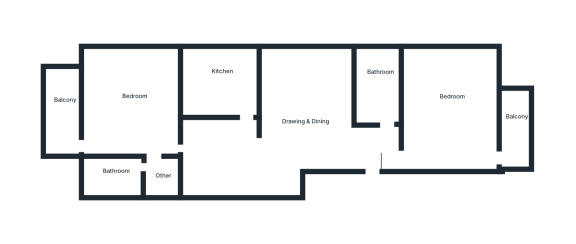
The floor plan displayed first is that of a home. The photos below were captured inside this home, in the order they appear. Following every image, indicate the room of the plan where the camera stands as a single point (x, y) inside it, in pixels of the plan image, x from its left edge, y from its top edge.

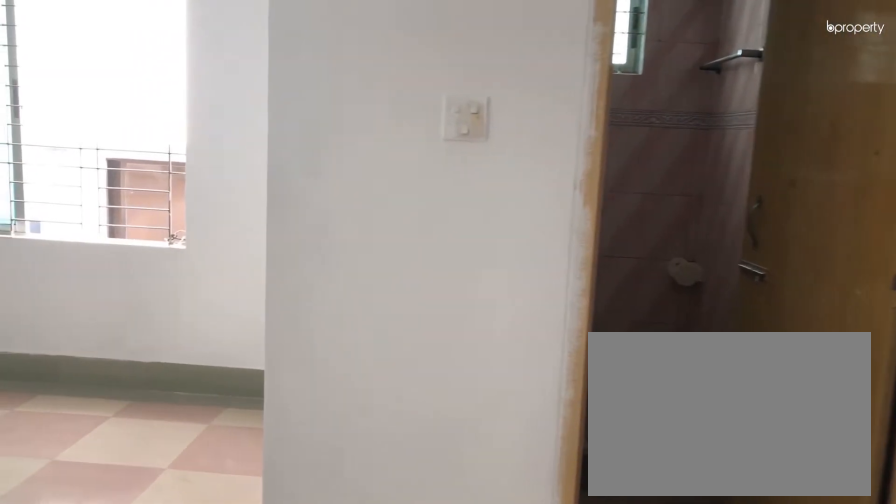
(368, 147)
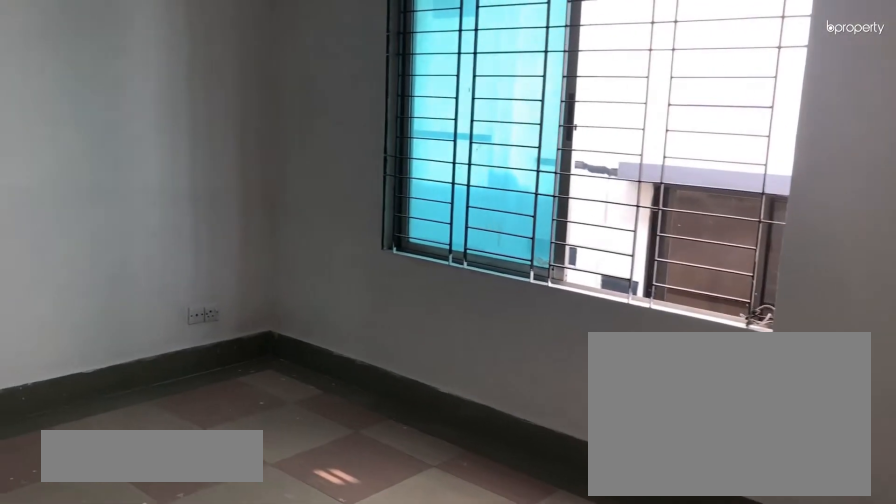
(368, 147)
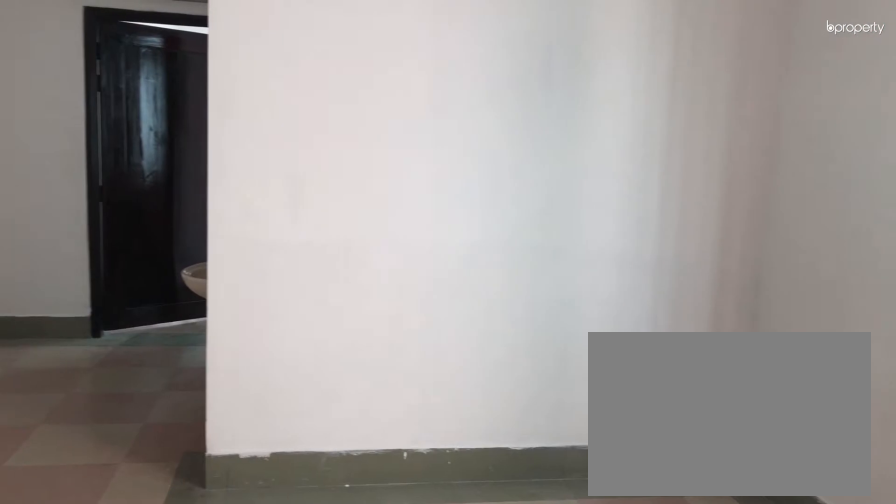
(300, 114)
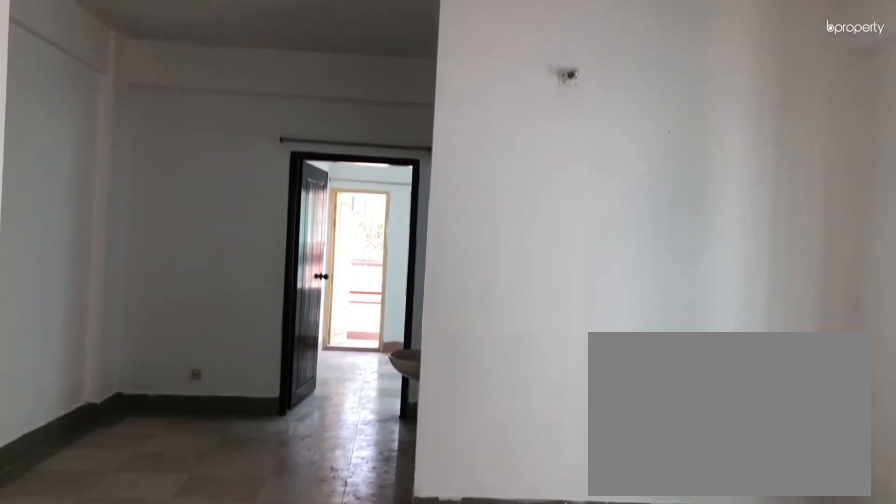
(300, 114)
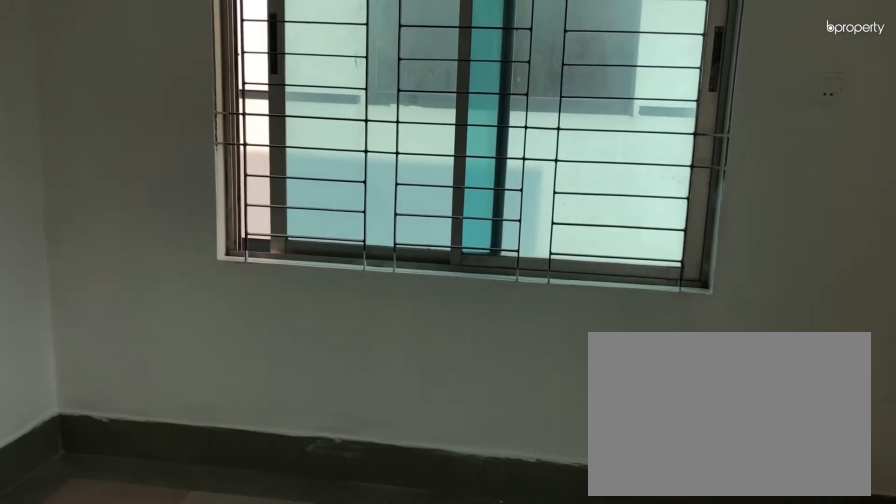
(454, 105)
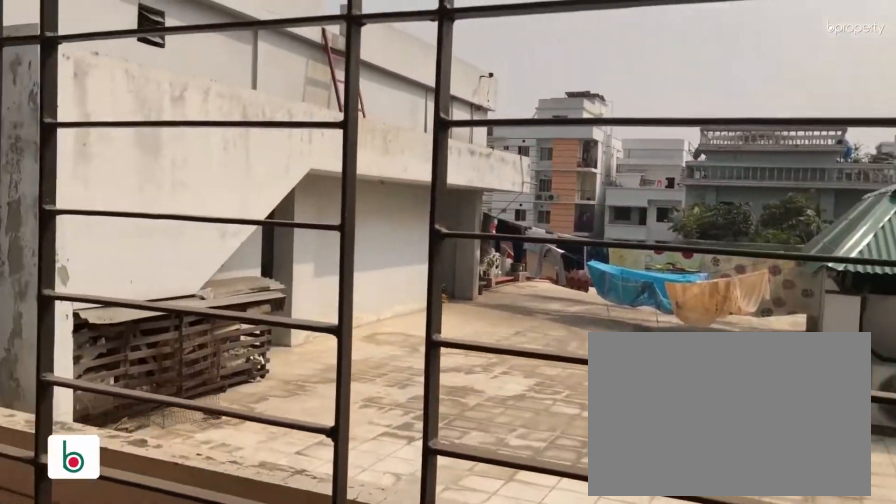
(517, 120)
